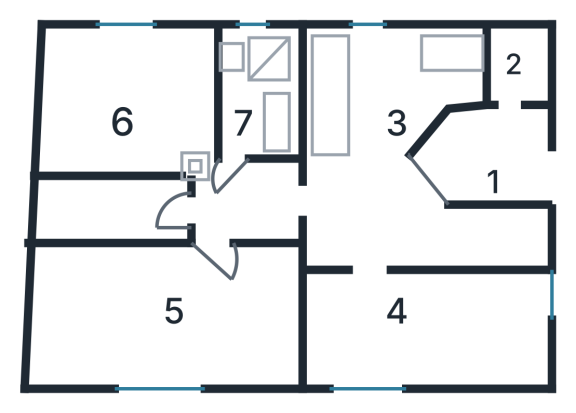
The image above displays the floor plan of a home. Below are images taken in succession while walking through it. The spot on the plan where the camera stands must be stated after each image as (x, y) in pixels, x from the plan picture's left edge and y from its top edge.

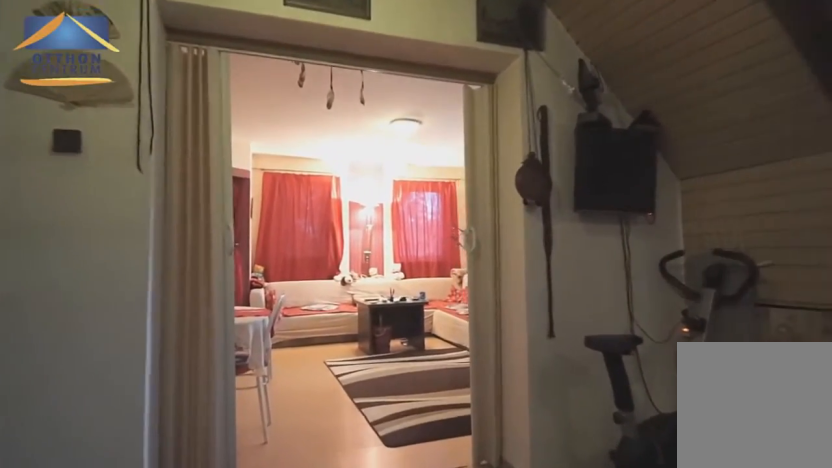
(211, 213)
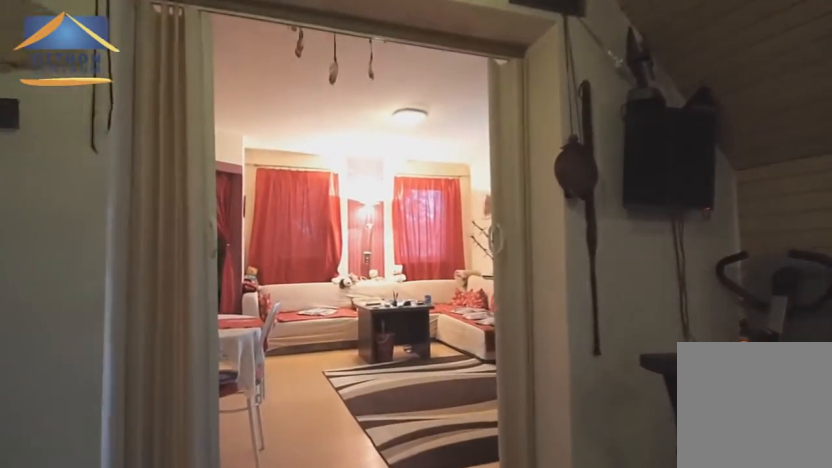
(239, 209)
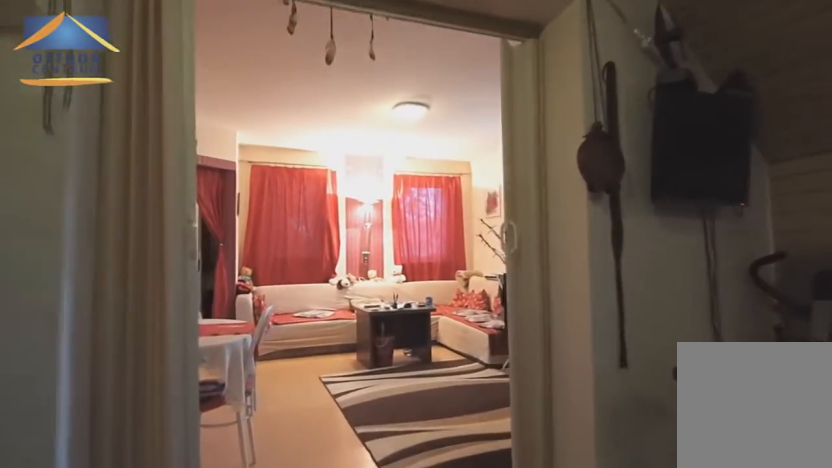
(252, 203)
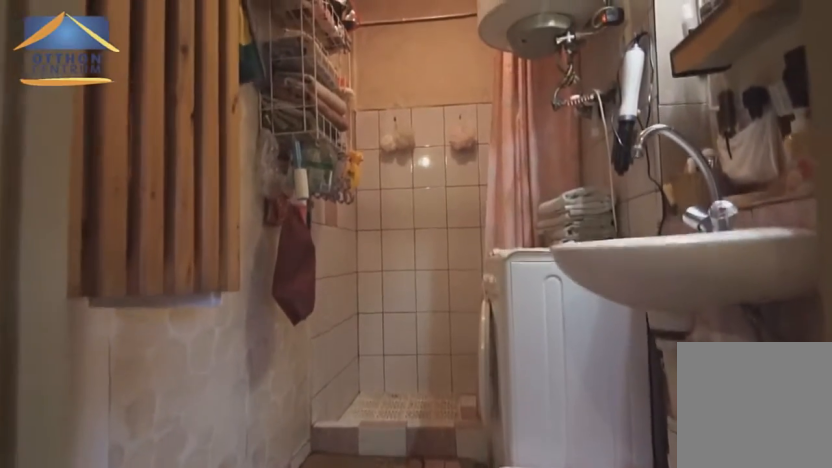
(248, 130)
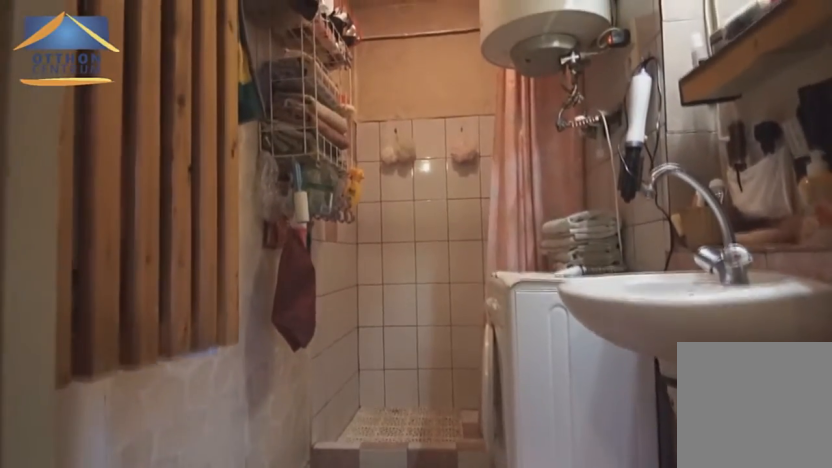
(249, 128)
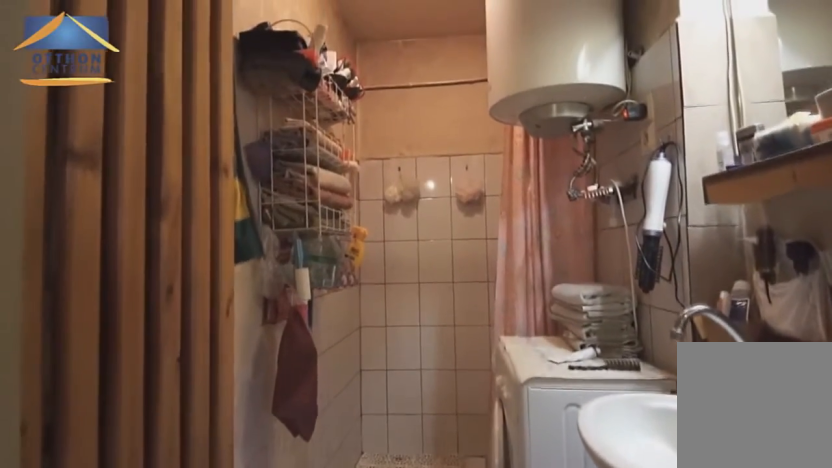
(249, 128)
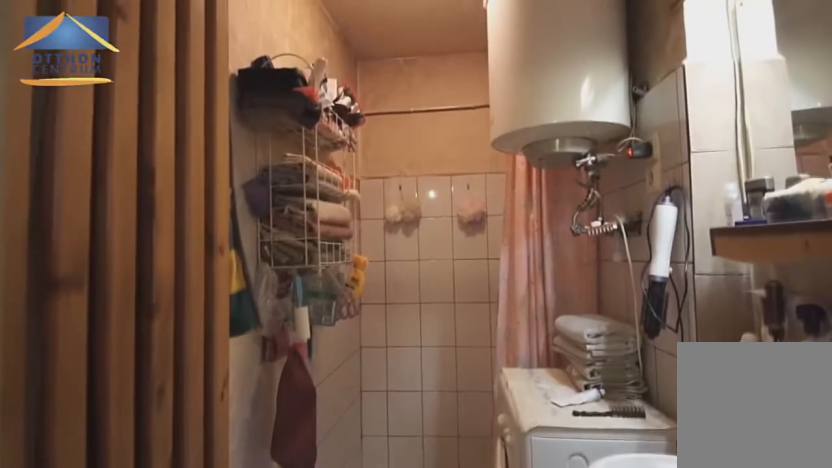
(249, 127)
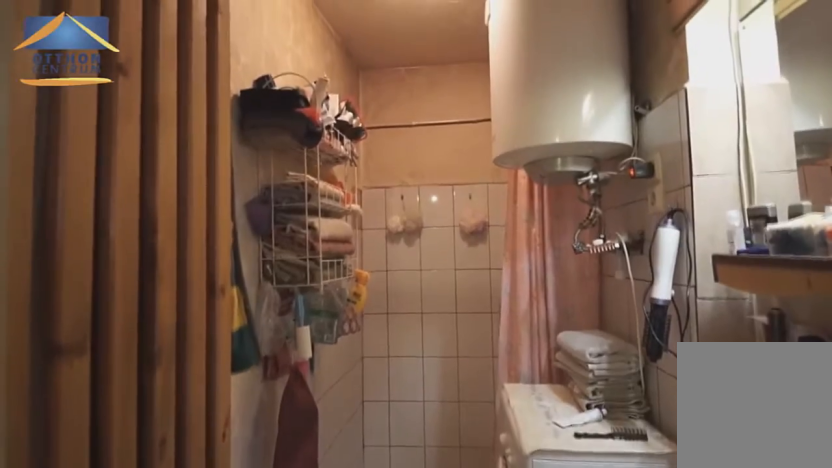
(249, 127)
